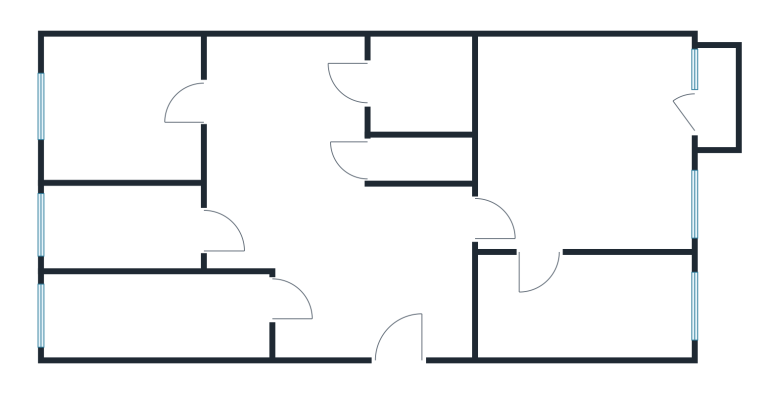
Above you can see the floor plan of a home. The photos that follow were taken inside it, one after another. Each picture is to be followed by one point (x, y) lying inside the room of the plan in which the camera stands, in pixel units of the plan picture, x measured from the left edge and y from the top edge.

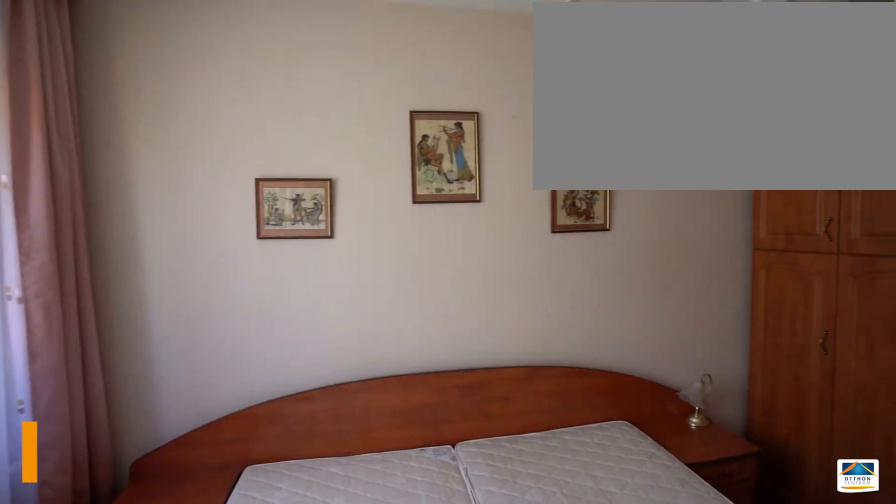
(112, 119)
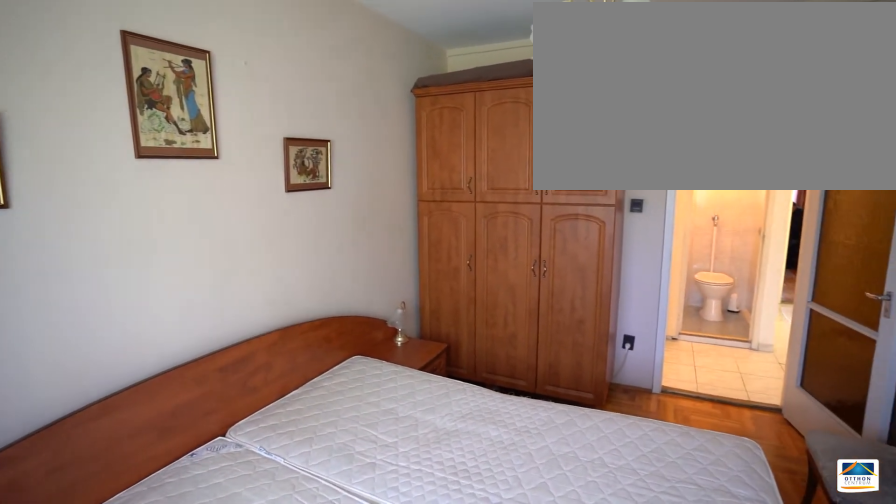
(112, 119)
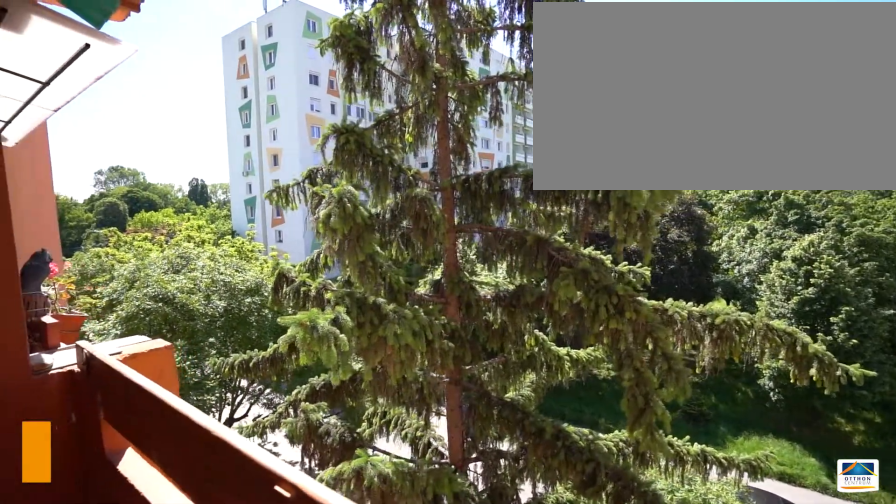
(716, 92)
